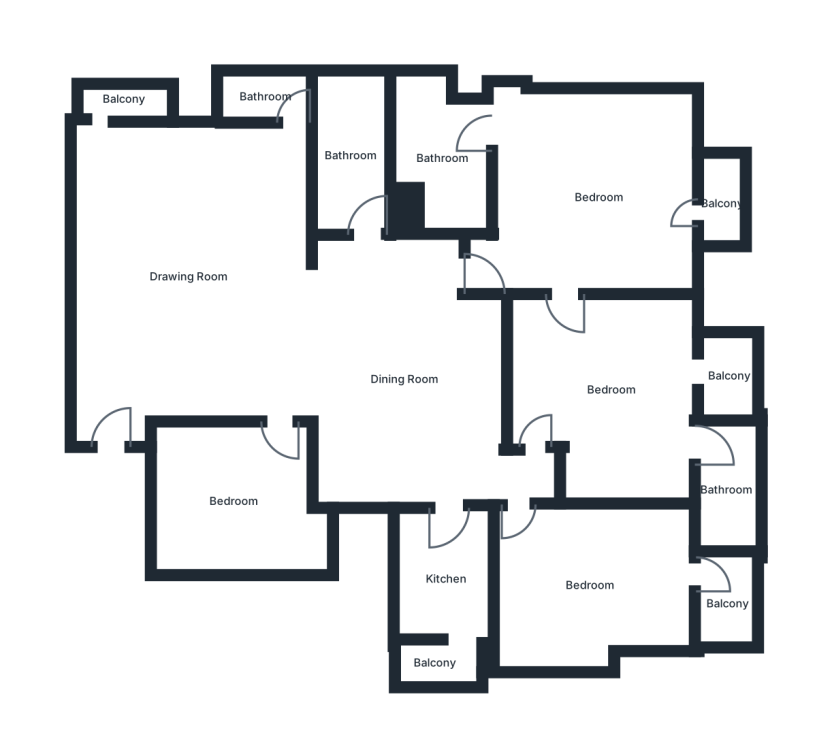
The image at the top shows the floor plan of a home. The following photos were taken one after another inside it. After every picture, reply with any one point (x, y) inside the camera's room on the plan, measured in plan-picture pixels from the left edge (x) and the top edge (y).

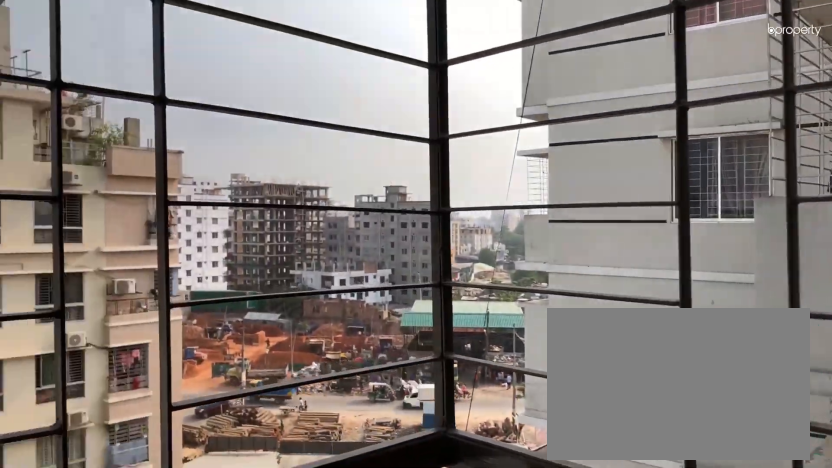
(726, 603)
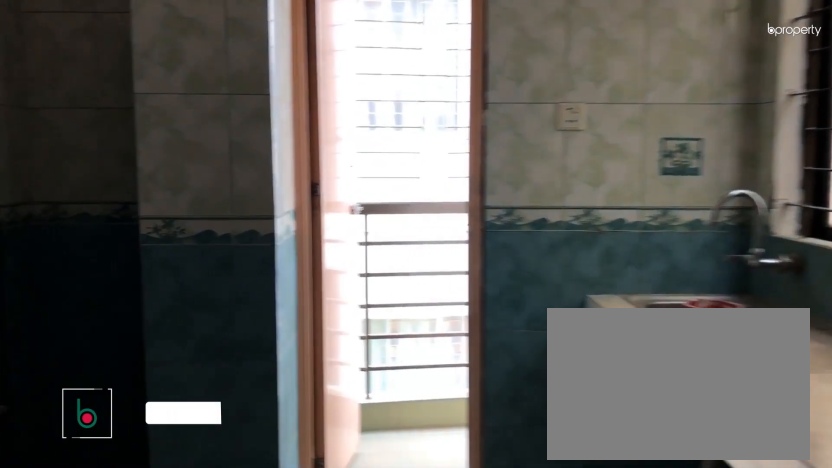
(444, 579)
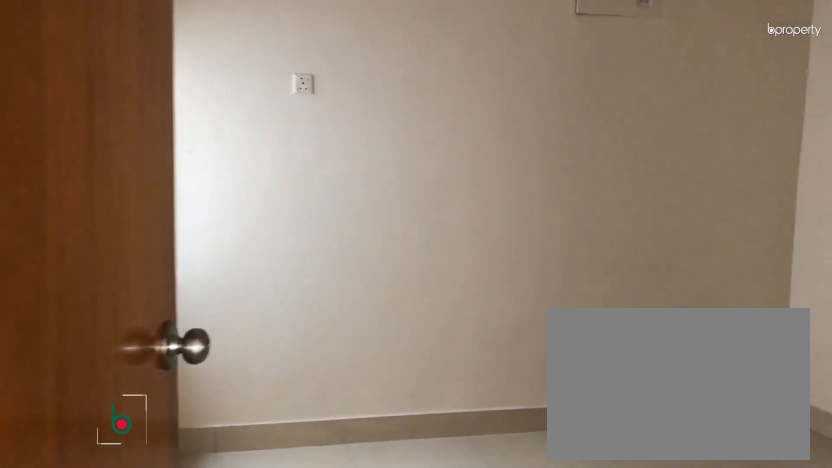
(232, 502)
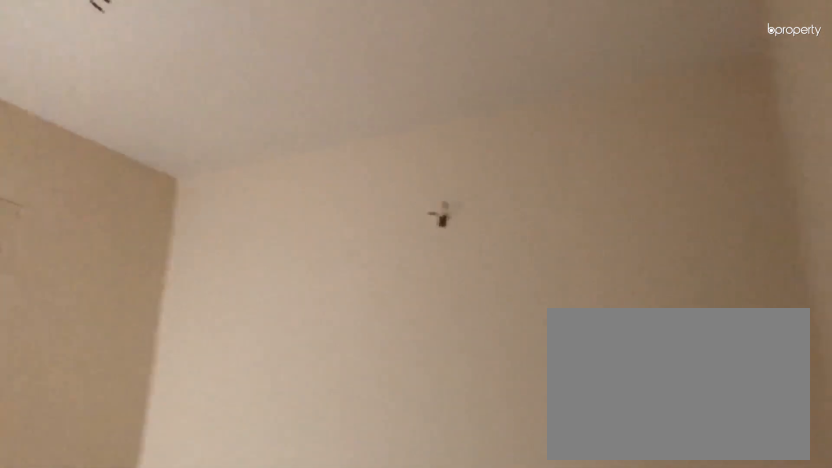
(232, 502)
